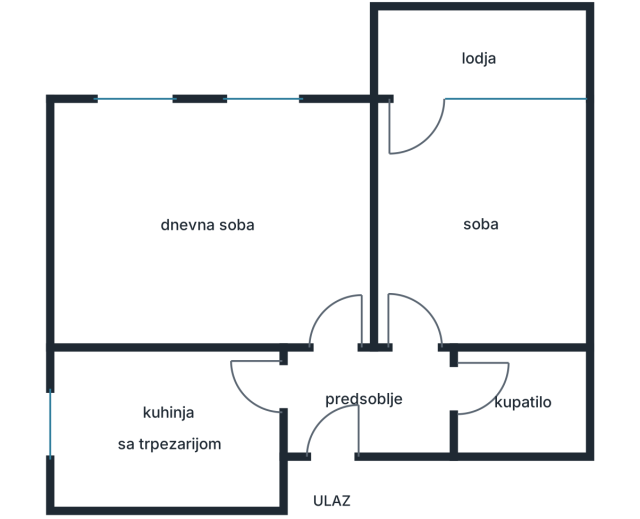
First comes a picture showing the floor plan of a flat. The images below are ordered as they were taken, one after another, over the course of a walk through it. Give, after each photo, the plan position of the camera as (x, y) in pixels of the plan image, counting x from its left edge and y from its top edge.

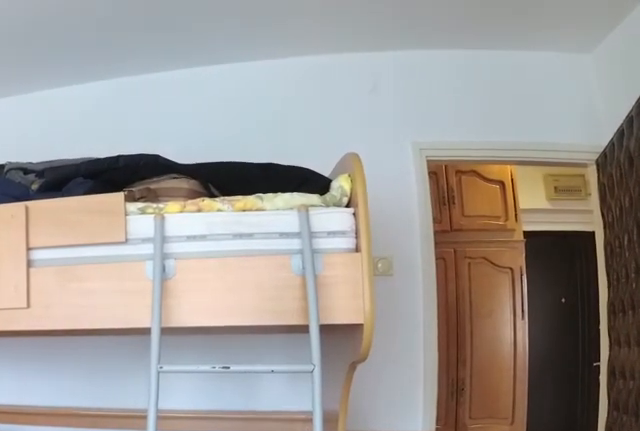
(429, 105)
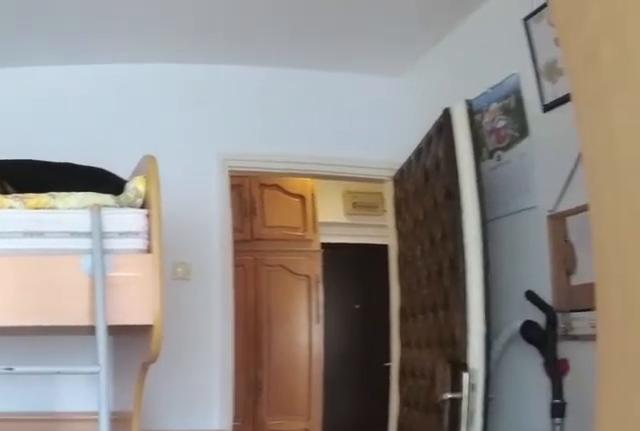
(429, 139)
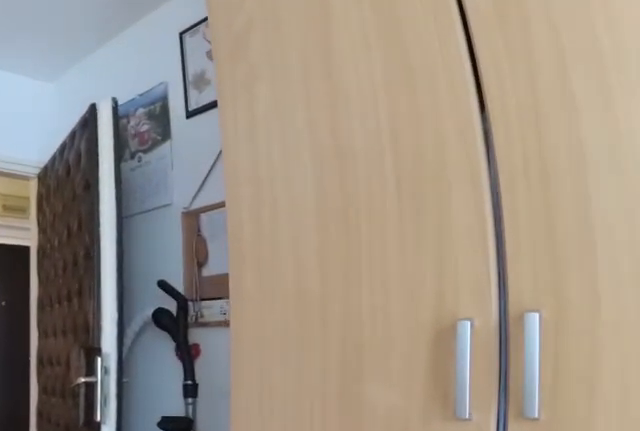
(430, 185)
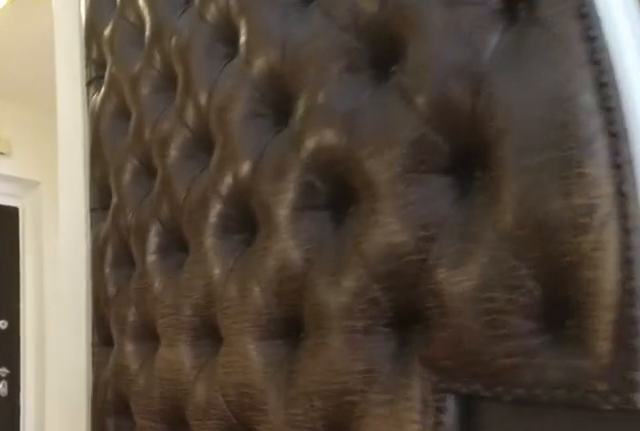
(430, 277)
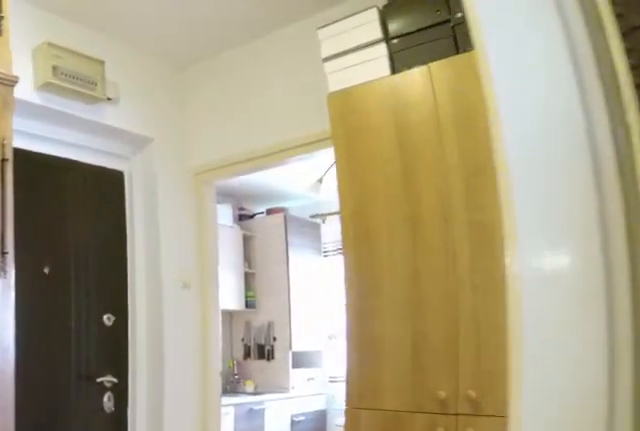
(429, 324)
